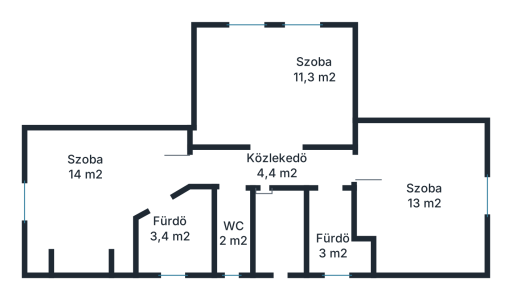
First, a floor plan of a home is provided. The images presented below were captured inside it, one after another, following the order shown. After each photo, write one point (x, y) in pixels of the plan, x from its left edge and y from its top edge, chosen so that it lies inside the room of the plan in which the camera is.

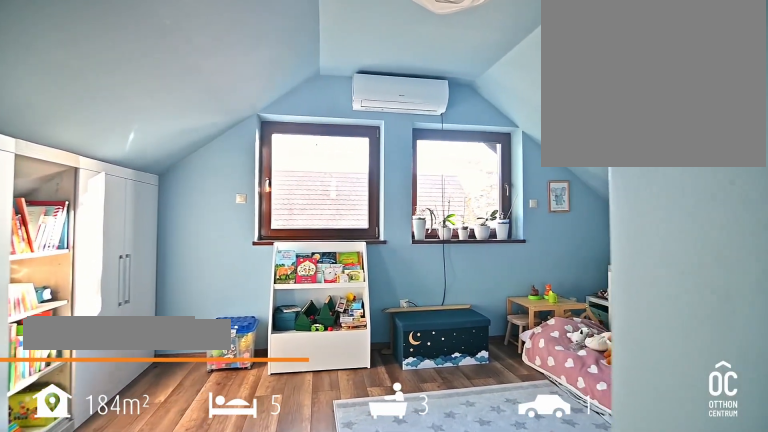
(275, 84)
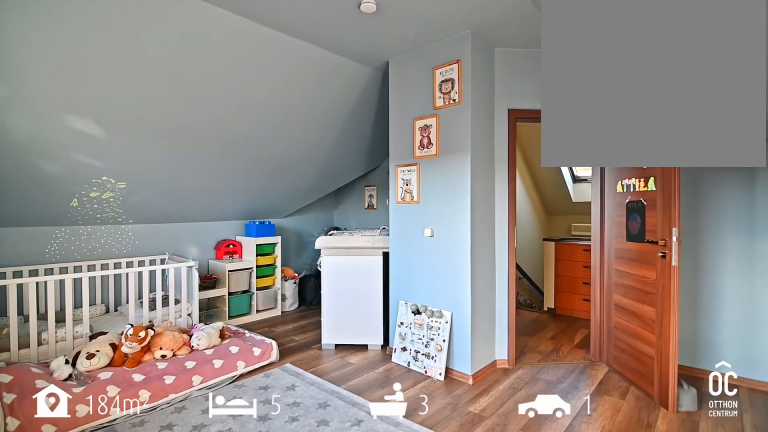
(275, 84)
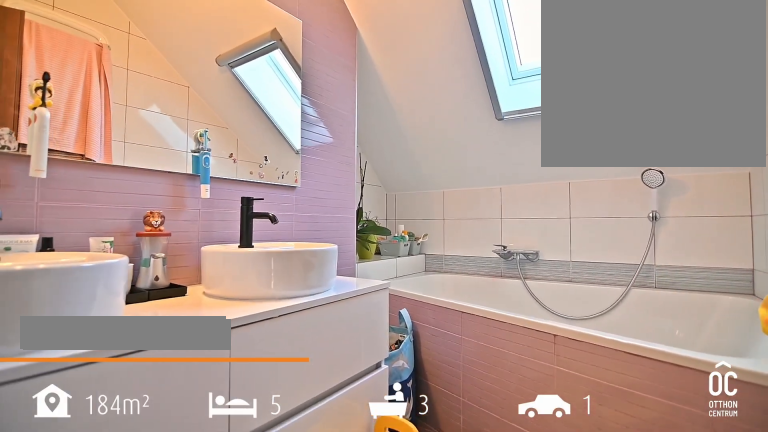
(332, 236)
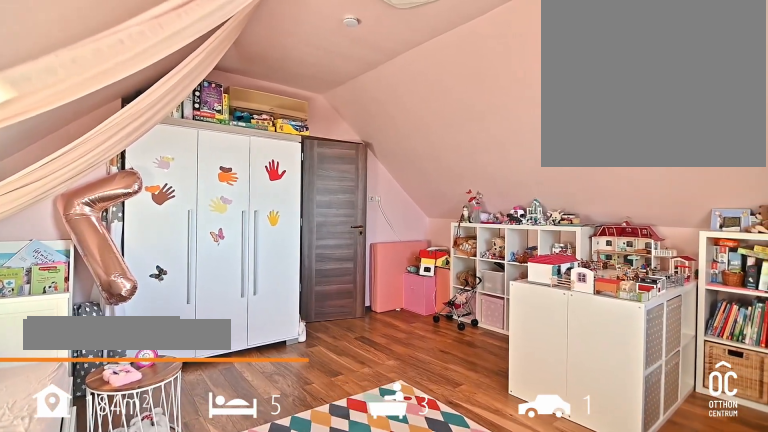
(425, 197)
